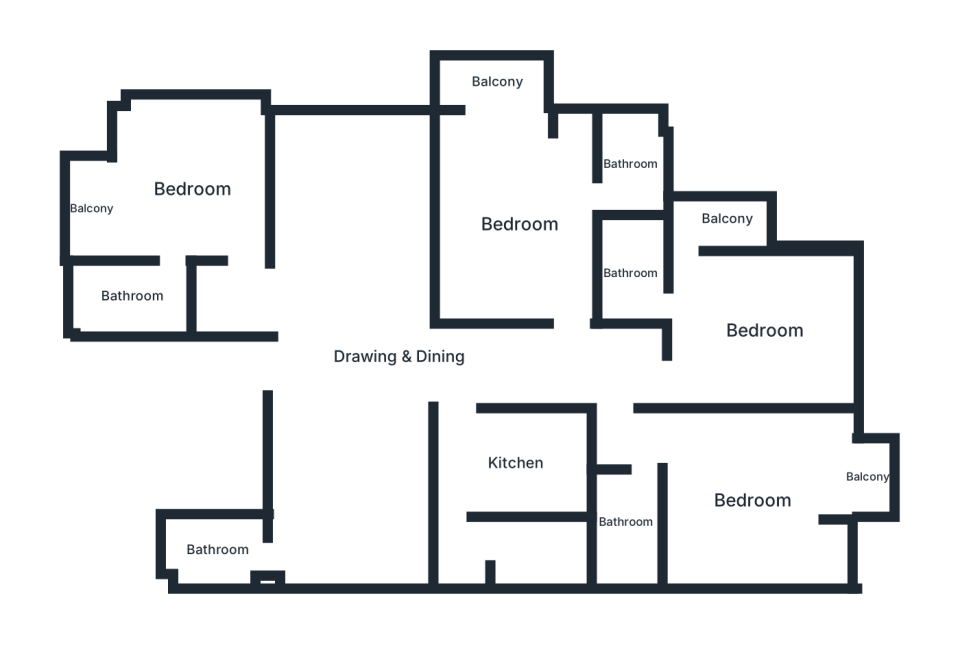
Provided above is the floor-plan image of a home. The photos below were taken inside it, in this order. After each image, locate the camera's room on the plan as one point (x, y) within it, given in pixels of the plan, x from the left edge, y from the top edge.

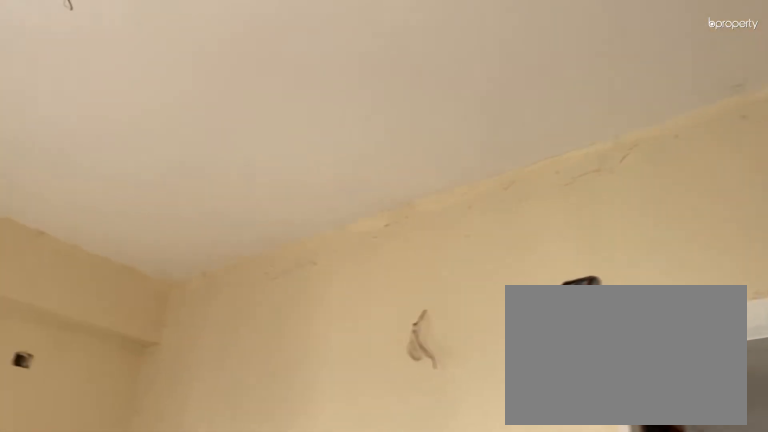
(753, 500)
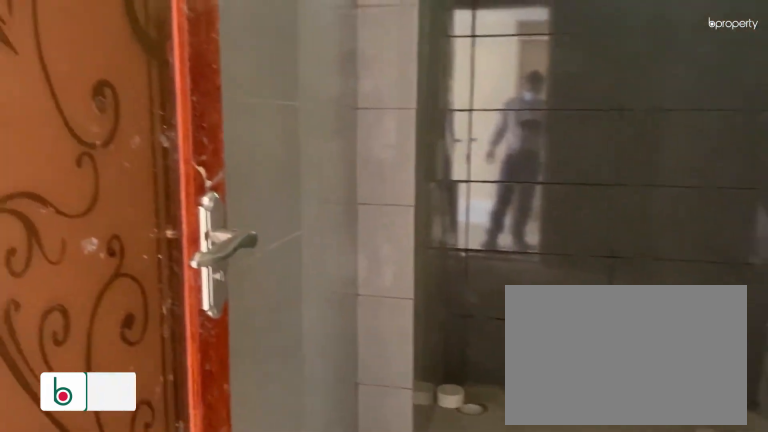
(625, 520)
